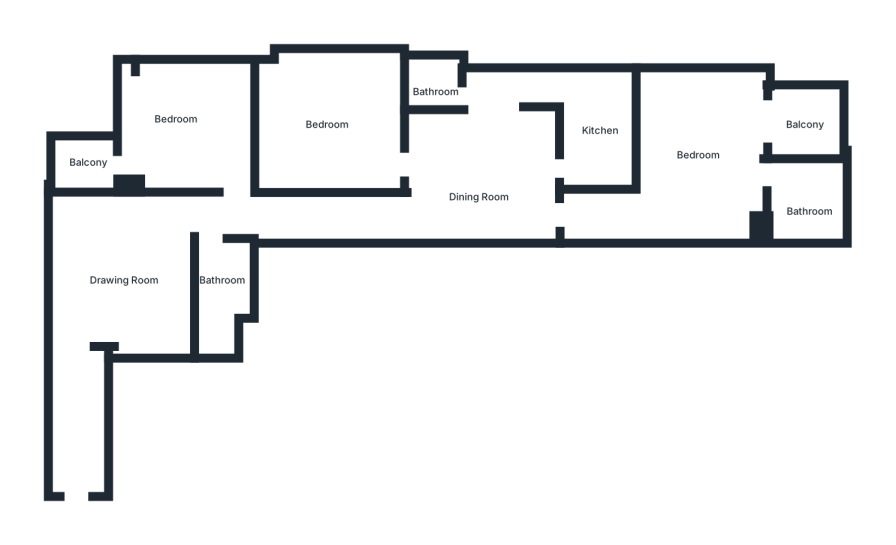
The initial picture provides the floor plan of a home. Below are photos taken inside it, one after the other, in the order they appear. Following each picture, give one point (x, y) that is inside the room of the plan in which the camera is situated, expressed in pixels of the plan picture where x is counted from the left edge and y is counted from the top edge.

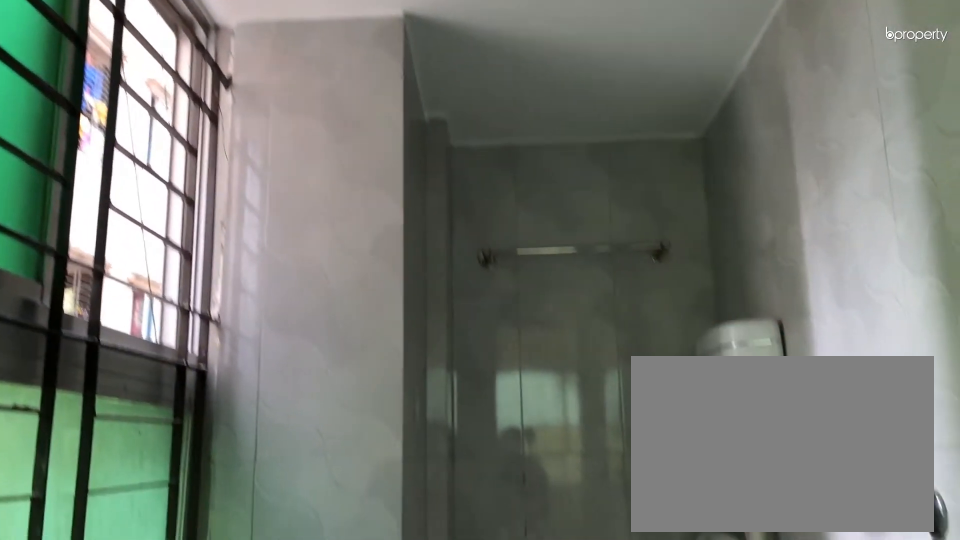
(217, 283)
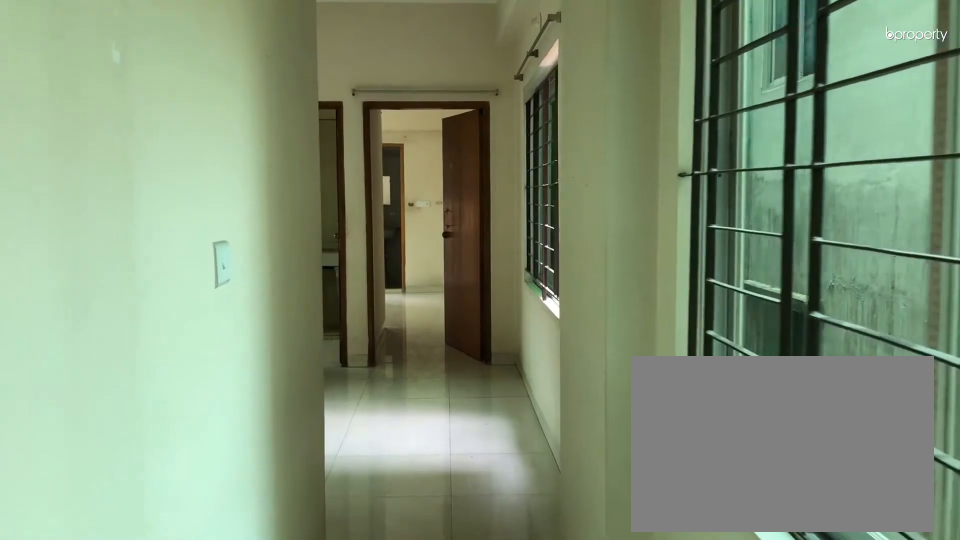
(332, 213)
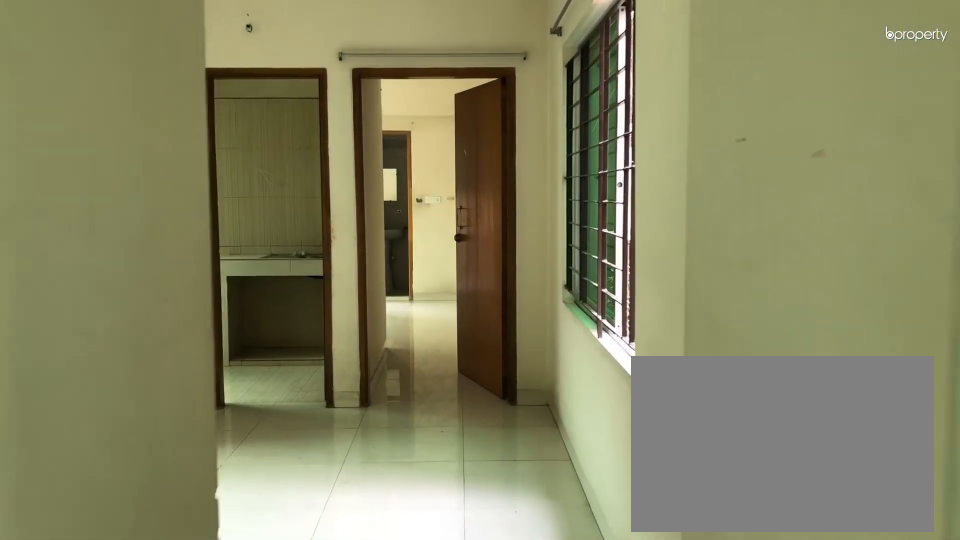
(482, 164)
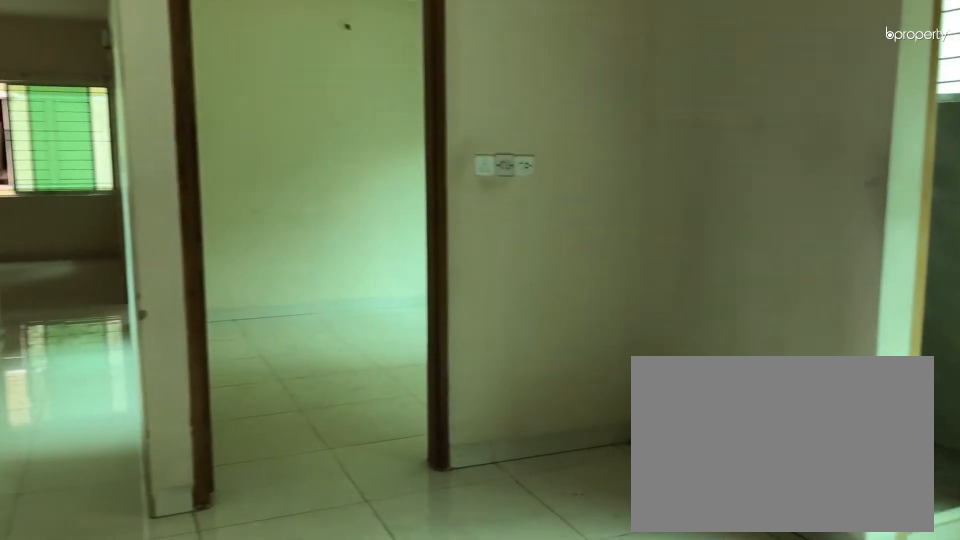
(482, 164)
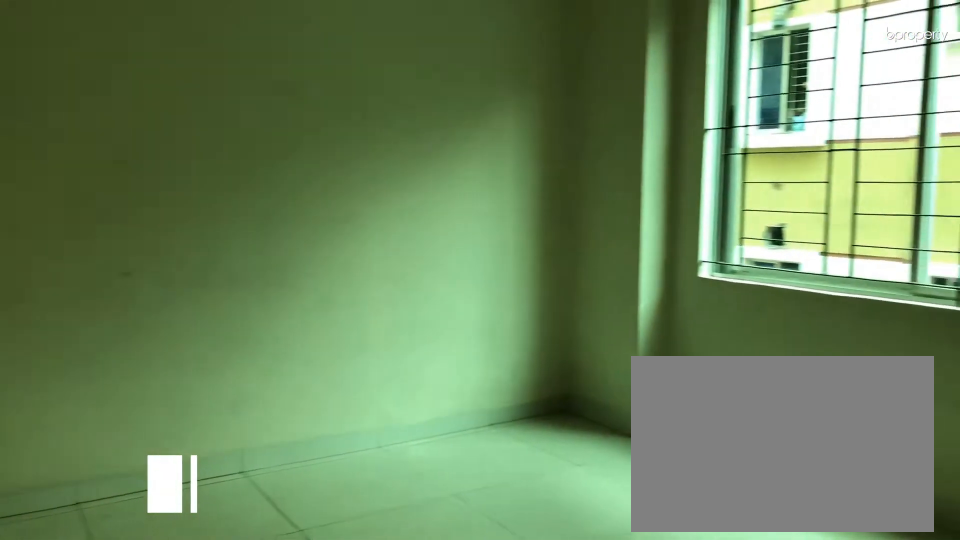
(332, 125)
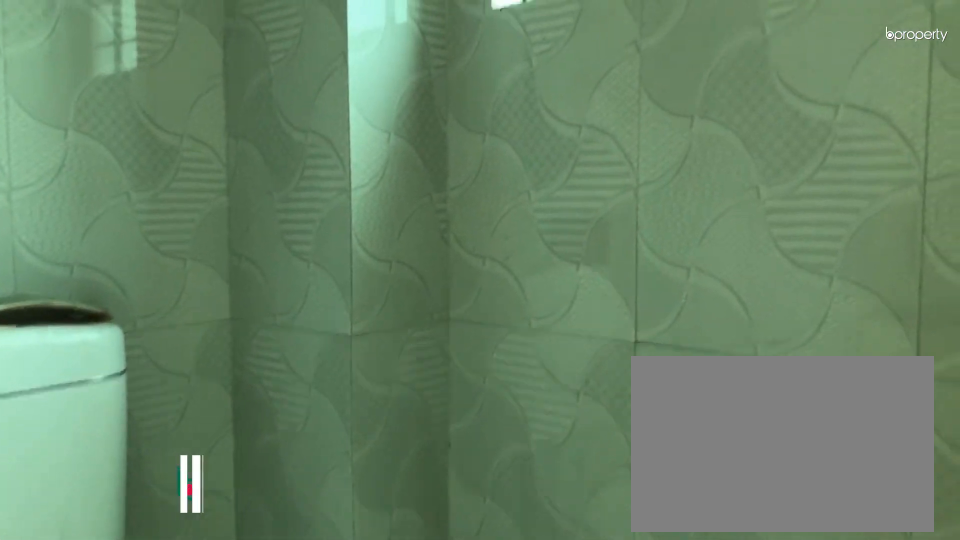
(437, 86)
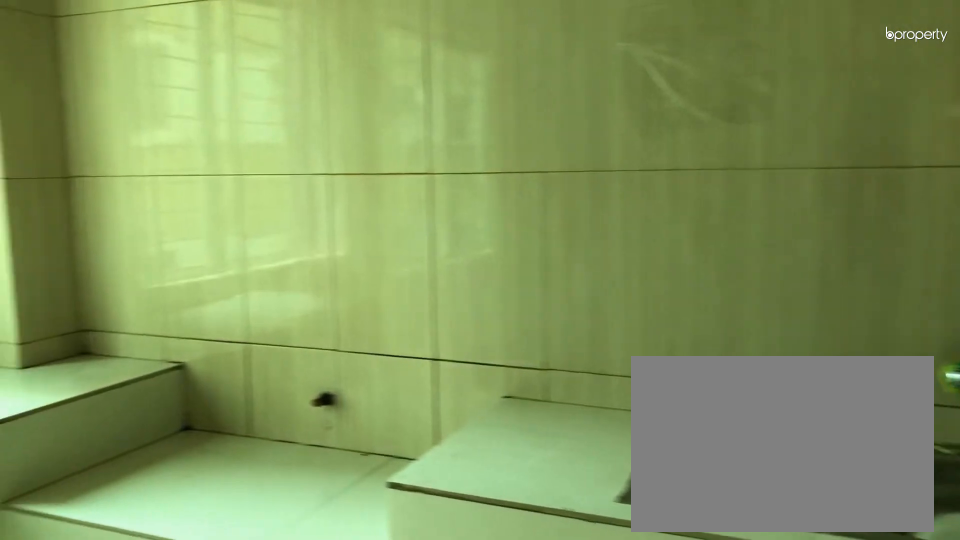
(599, 129)
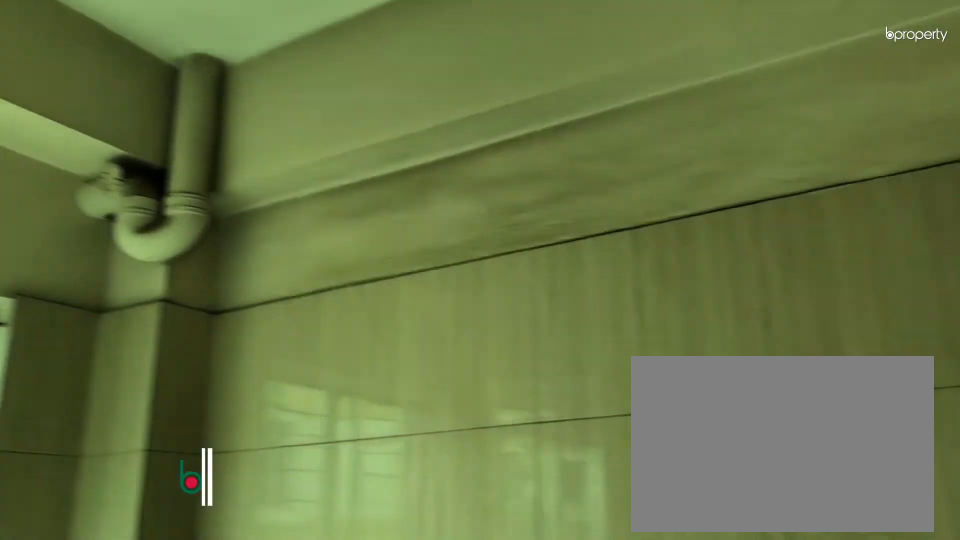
(599, 129)
